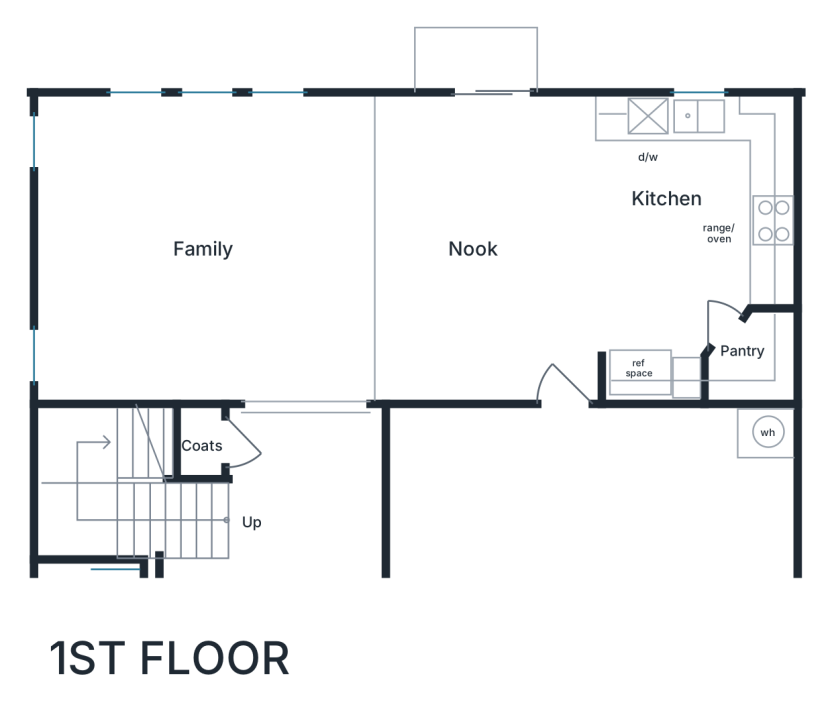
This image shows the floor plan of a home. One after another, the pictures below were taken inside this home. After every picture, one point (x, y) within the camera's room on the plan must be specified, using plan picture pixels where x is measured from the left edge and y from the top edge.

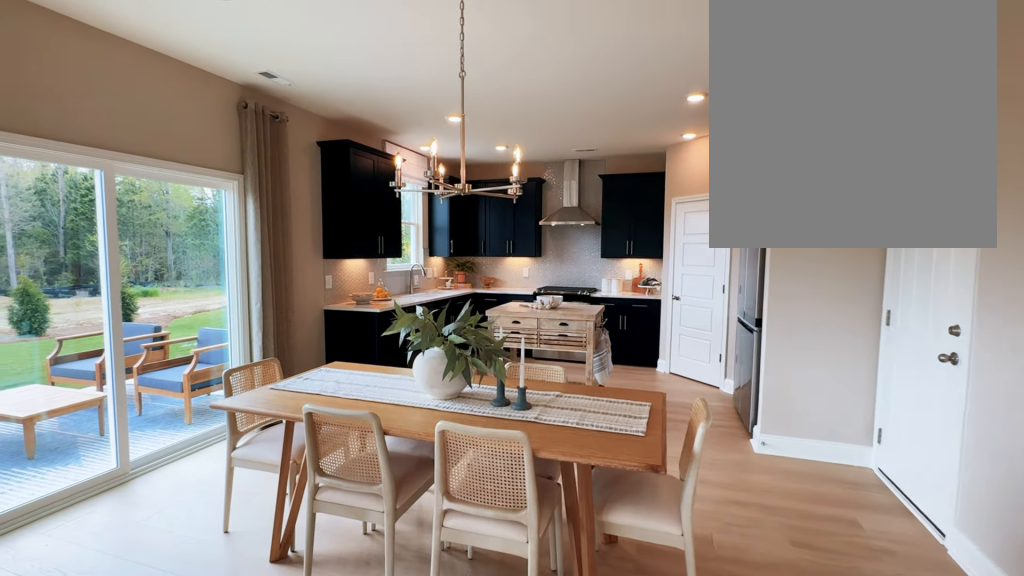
(476, 248)
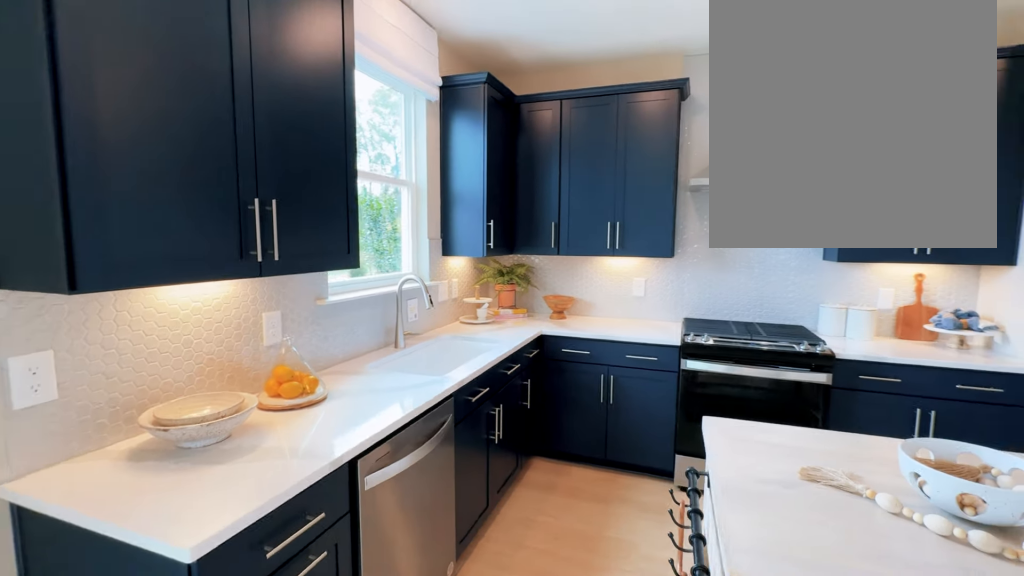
(695, 248)
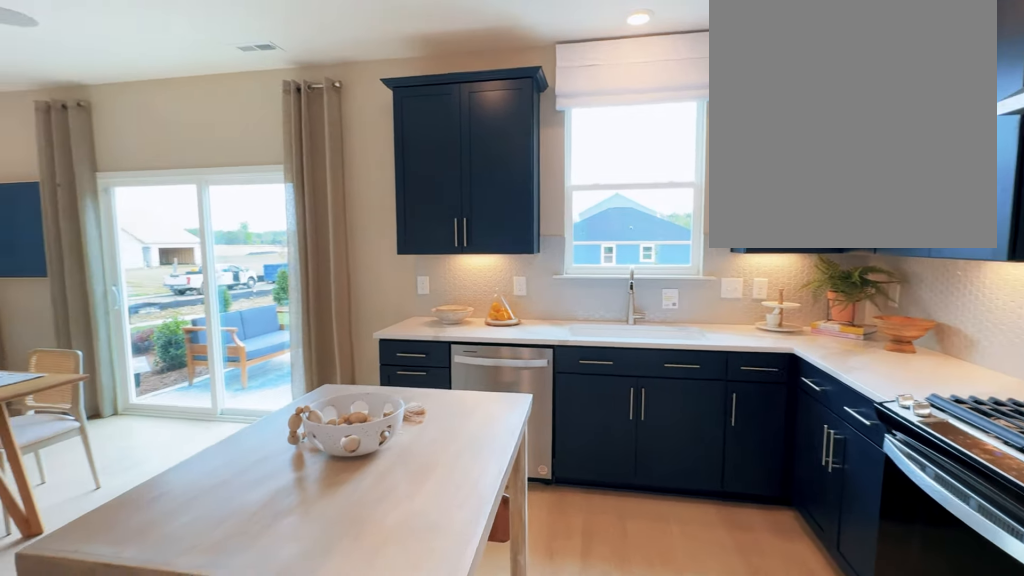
(695, 248)
